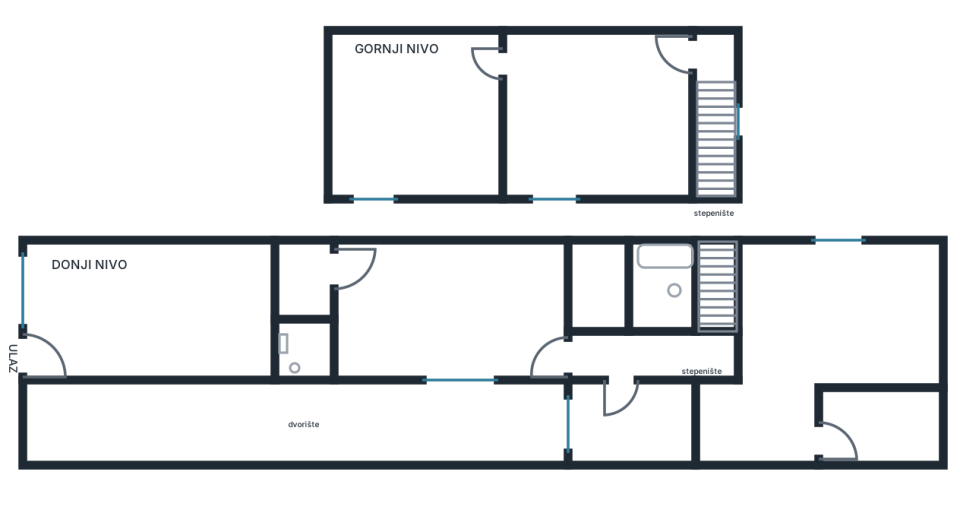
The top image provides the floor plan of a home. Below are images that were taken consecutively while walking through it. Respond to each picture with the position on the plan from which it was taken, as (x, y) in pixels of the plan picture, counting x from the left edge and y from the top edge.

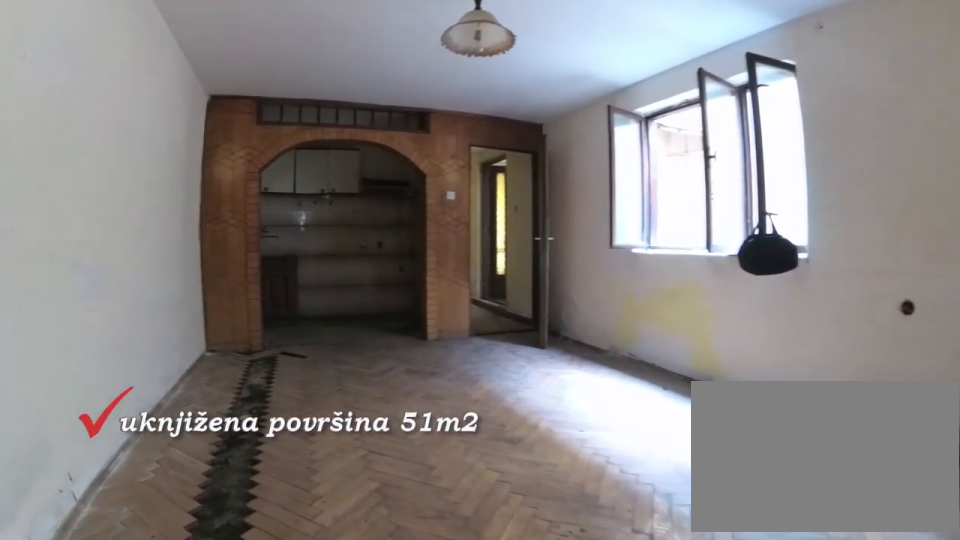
(342, 271)
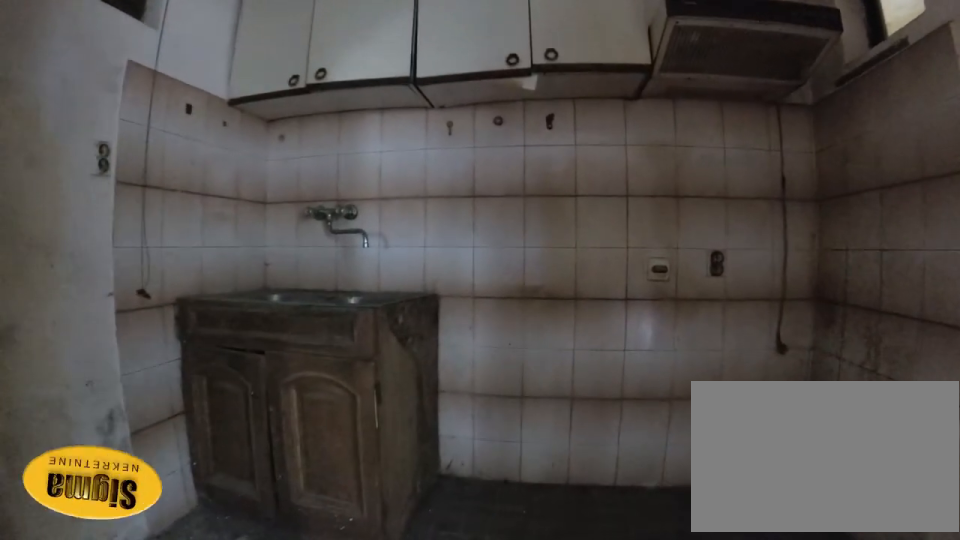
(537, 271)
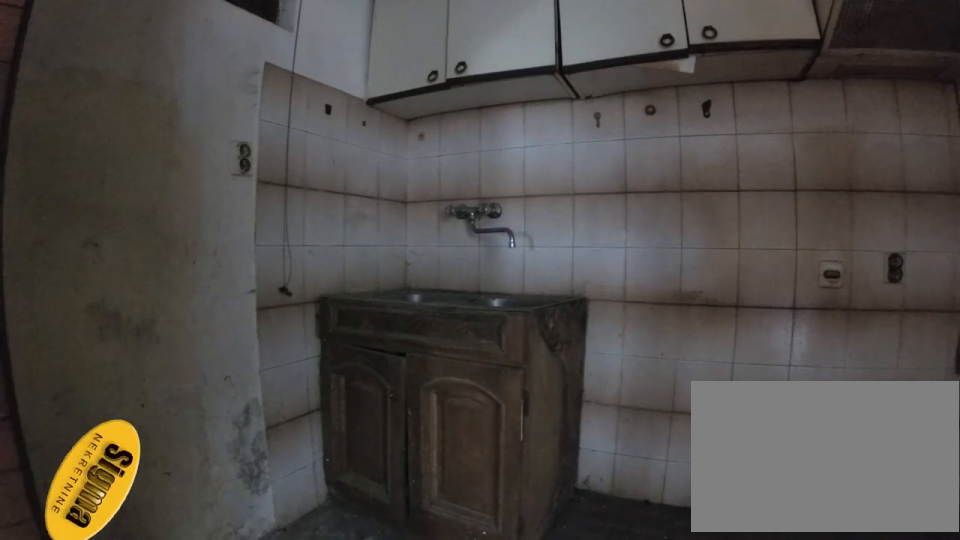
(544, 261)
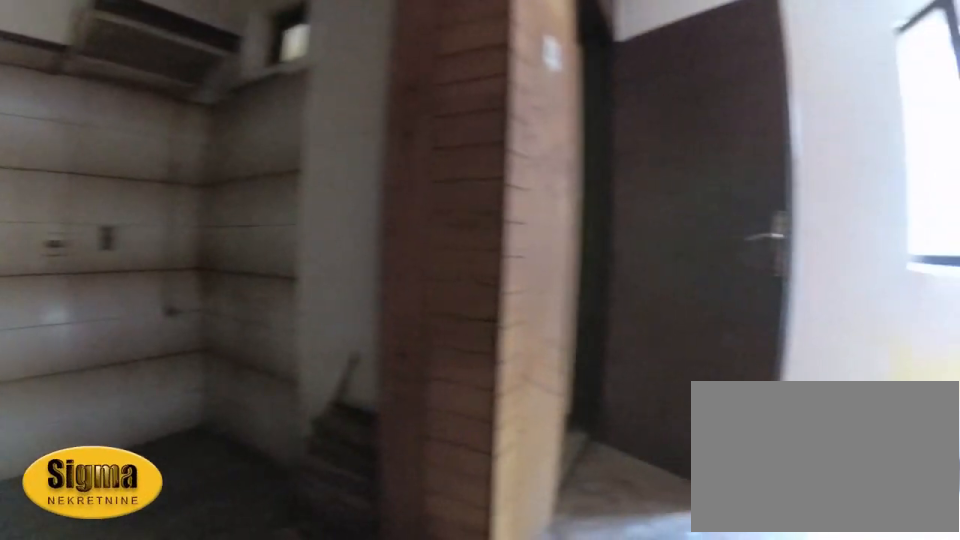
(542, 246)
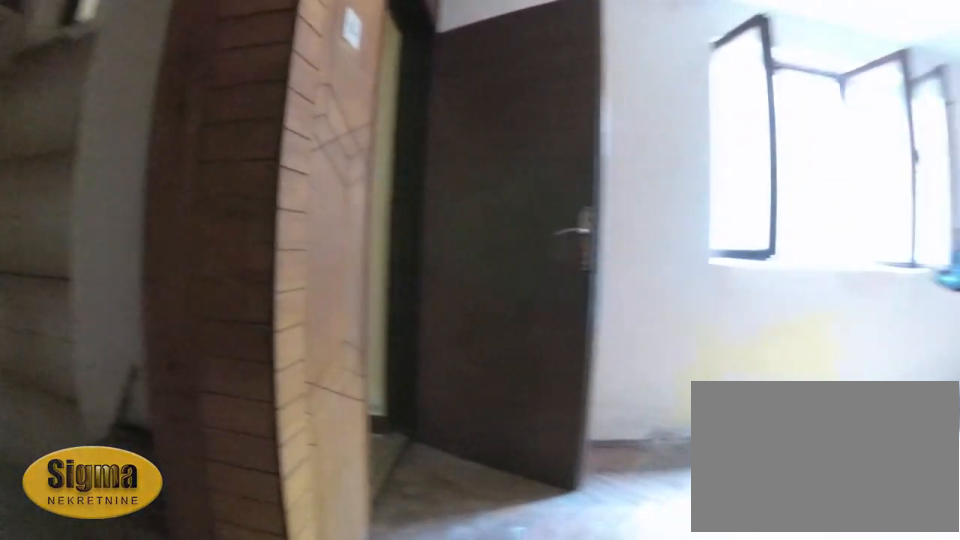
(547, 245)
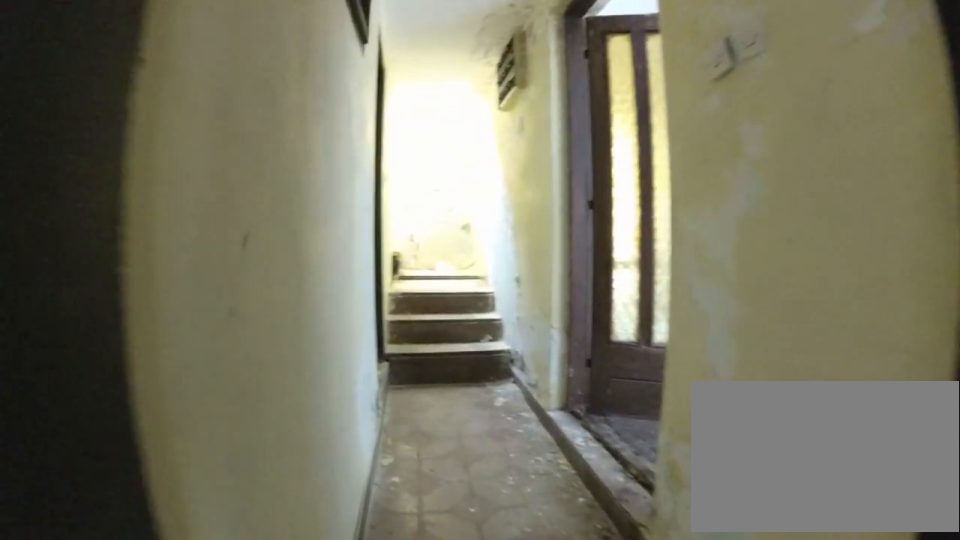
(540, 332)
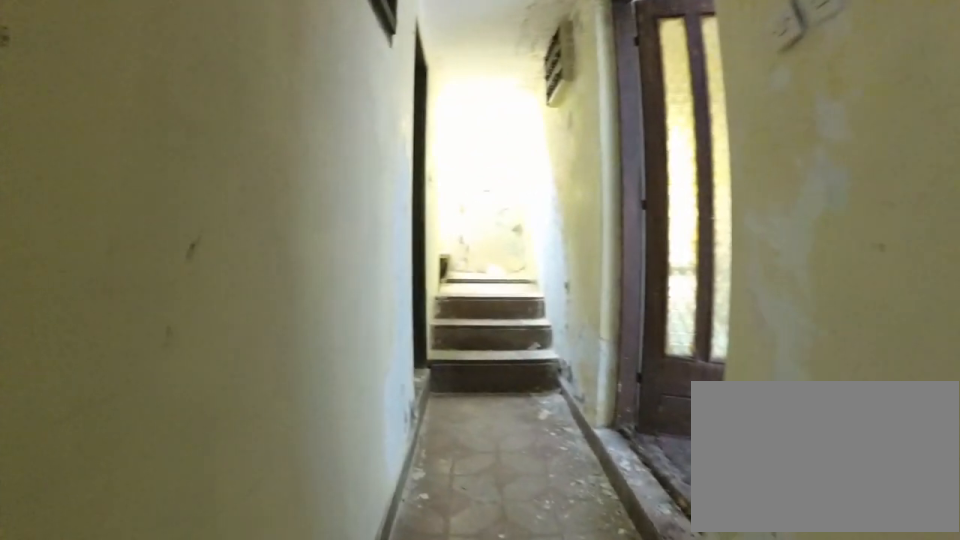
(549, 344)
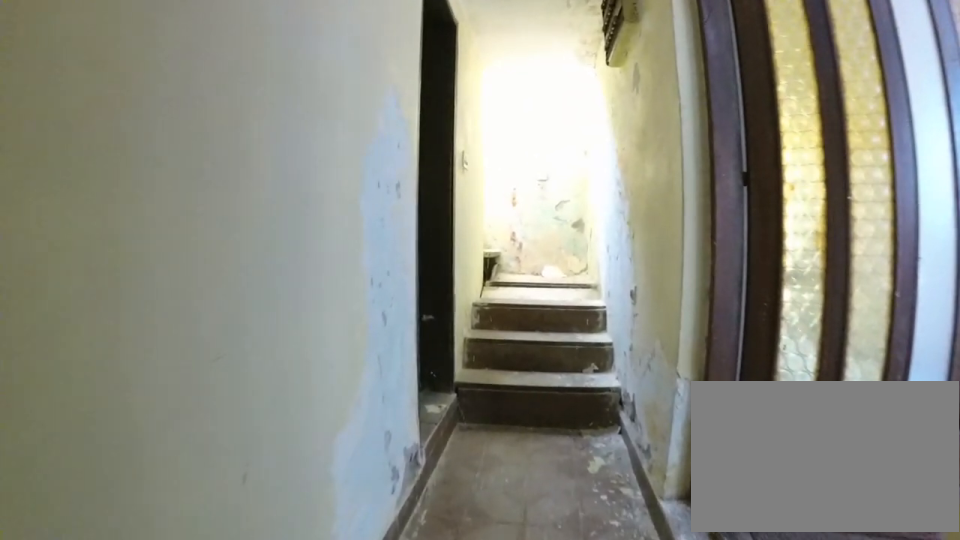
(573, 346)
